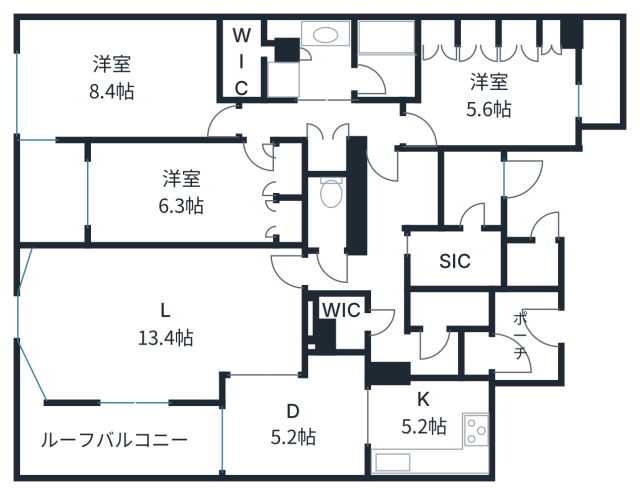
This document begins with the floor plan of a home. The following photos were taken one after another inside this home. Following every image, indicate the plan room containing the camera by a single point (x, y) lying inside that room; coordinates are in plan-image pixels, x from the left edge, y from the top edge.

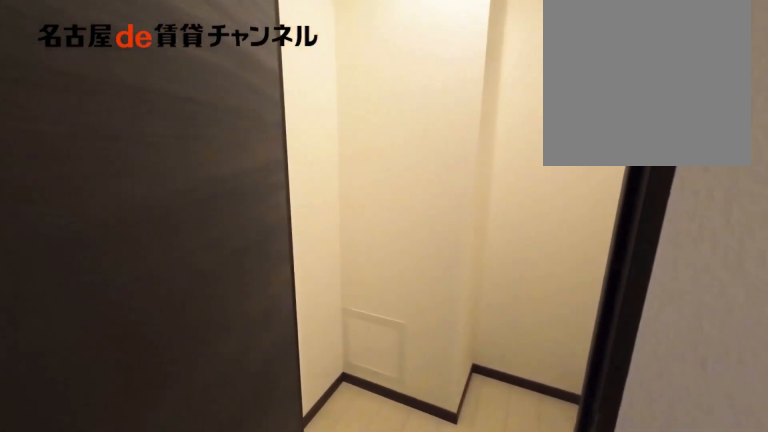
(346, 321)
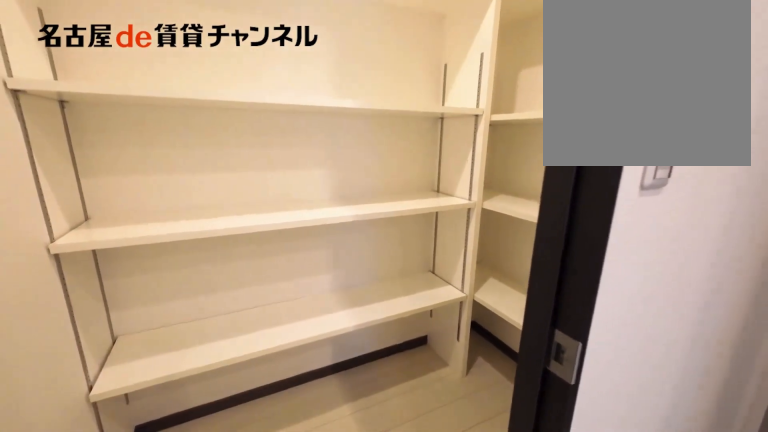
(448, 310)
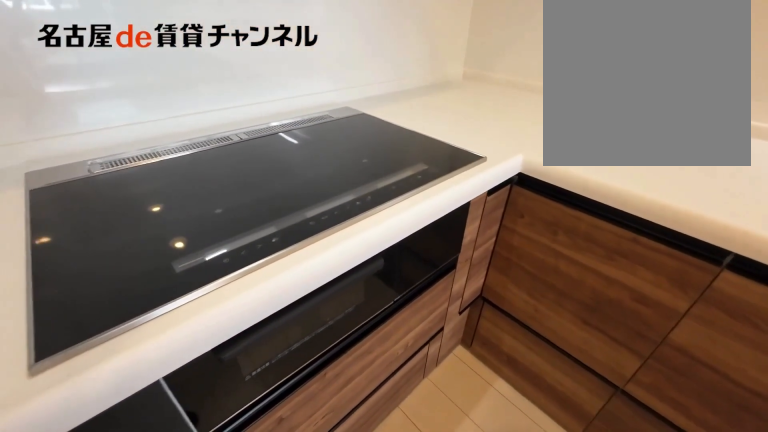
(430, 427)
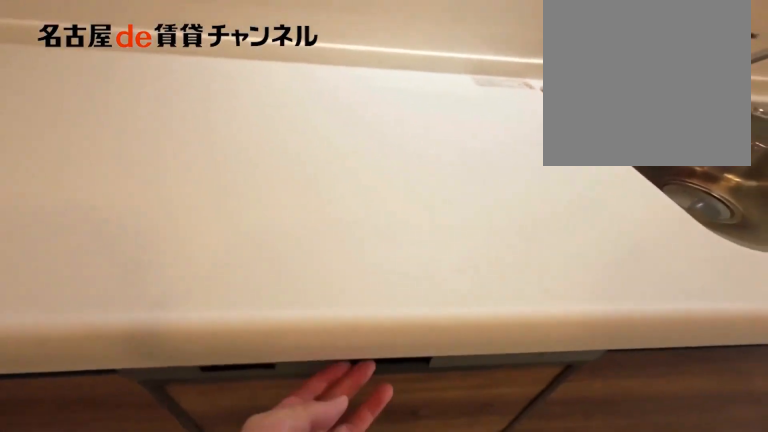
(430, 427)
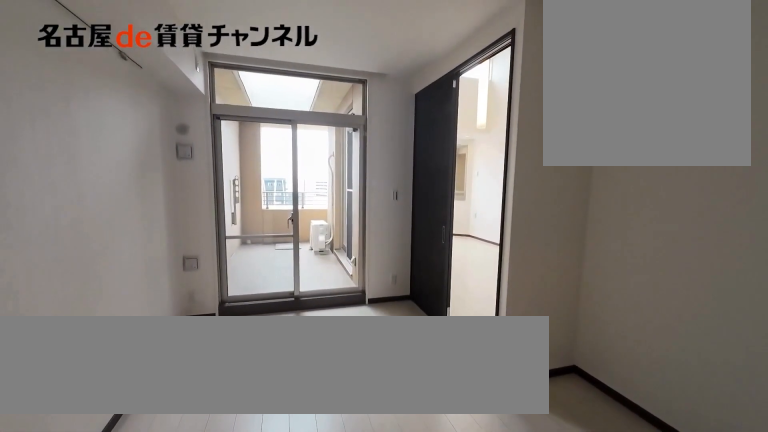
(297, 421)
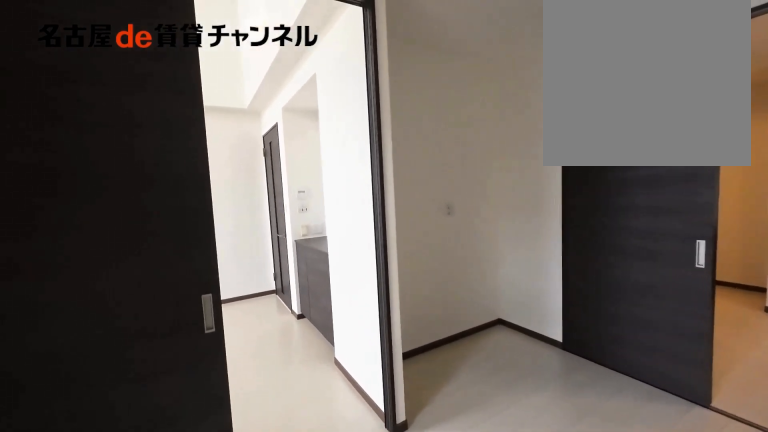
(298, 421)
